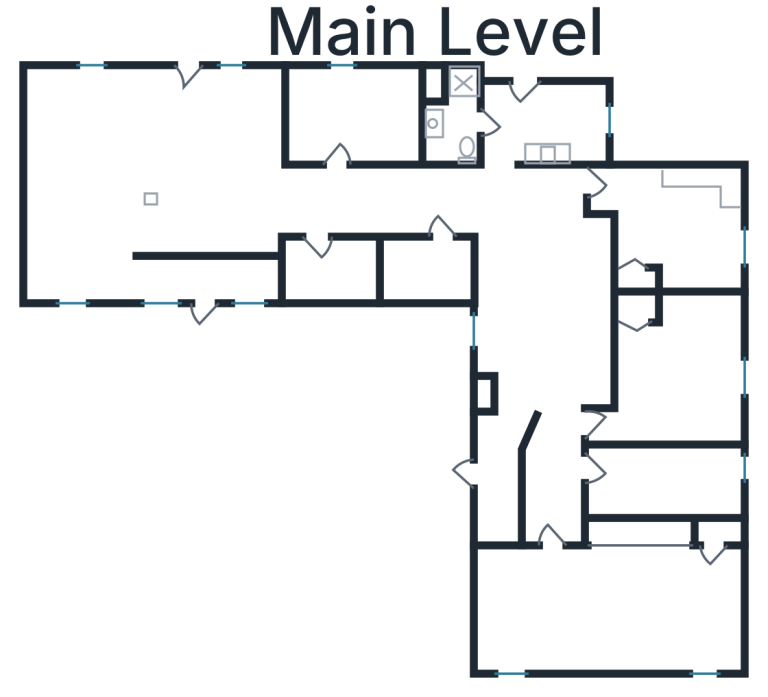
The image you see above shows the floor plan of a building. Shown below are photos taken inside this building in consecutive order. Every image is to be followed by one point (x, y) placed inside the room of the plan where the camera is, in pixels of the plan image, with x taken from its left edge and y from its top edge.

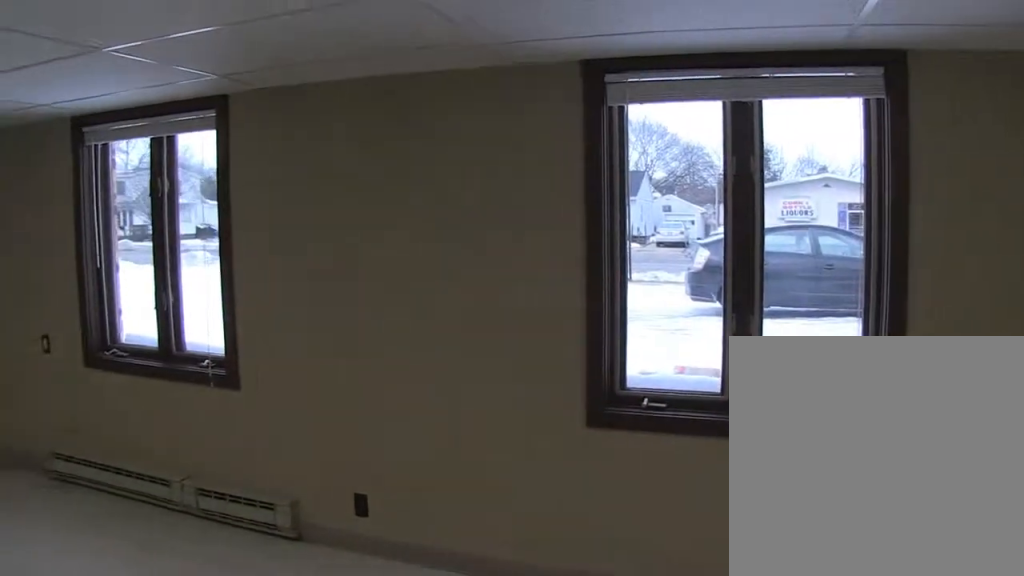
(604, 607)
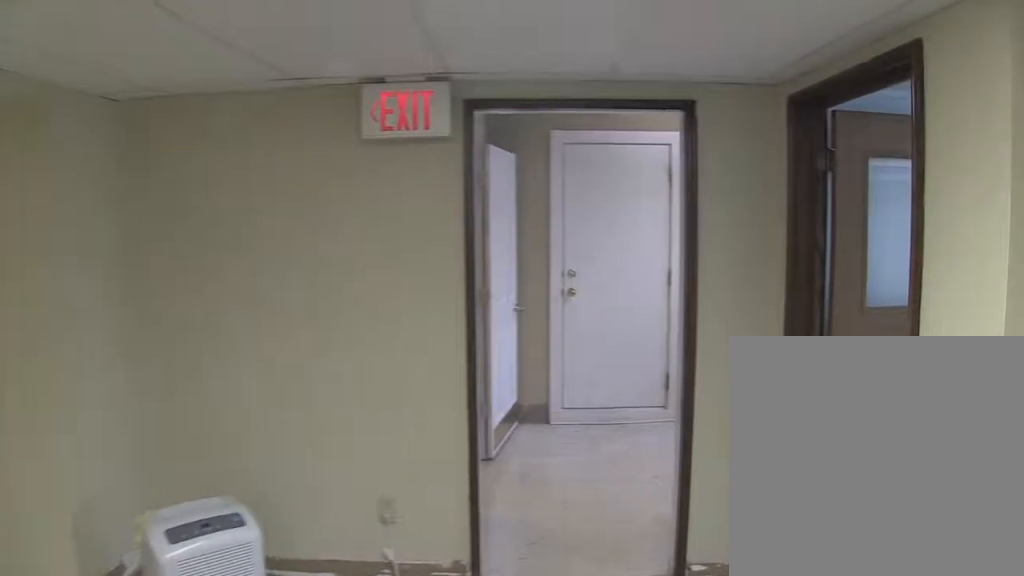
(542, 291)
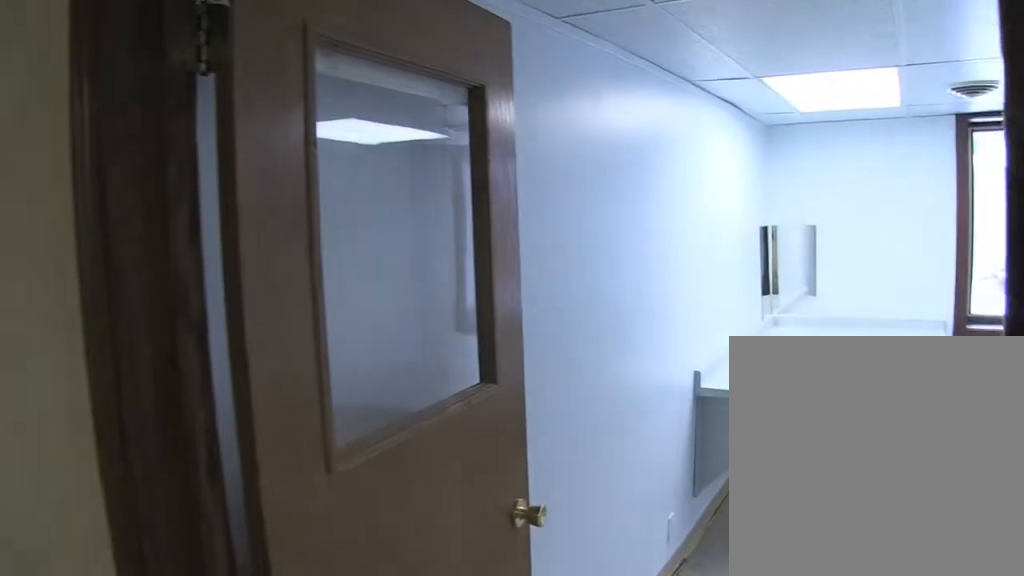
(671, 221)
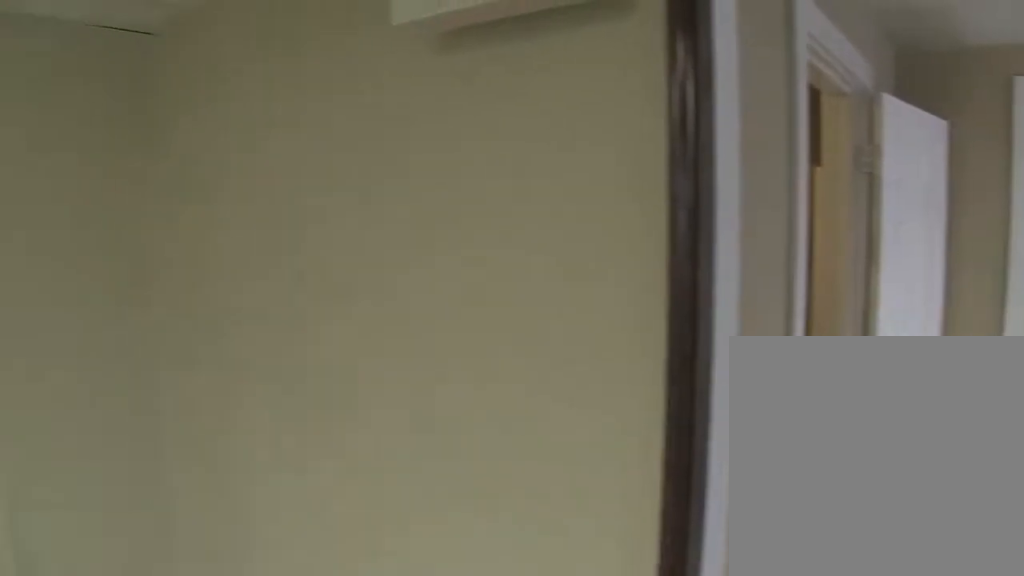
(379, 200)
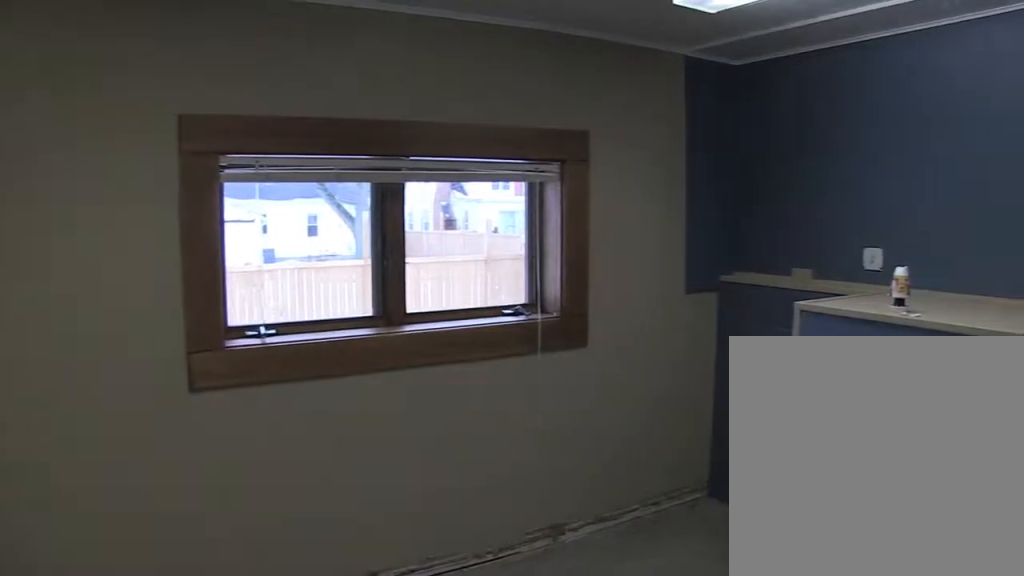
(354, 115)
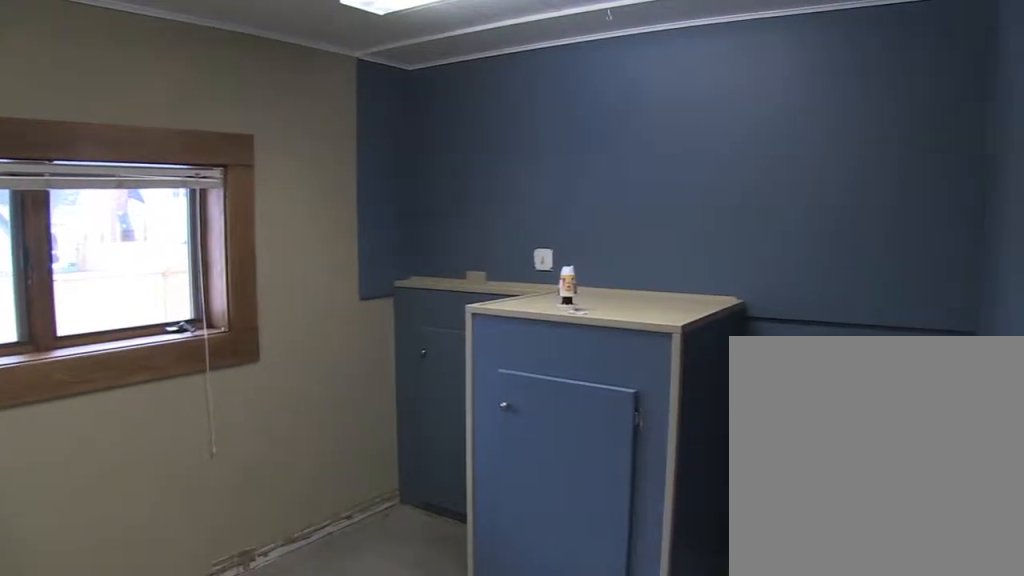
(354, 115)
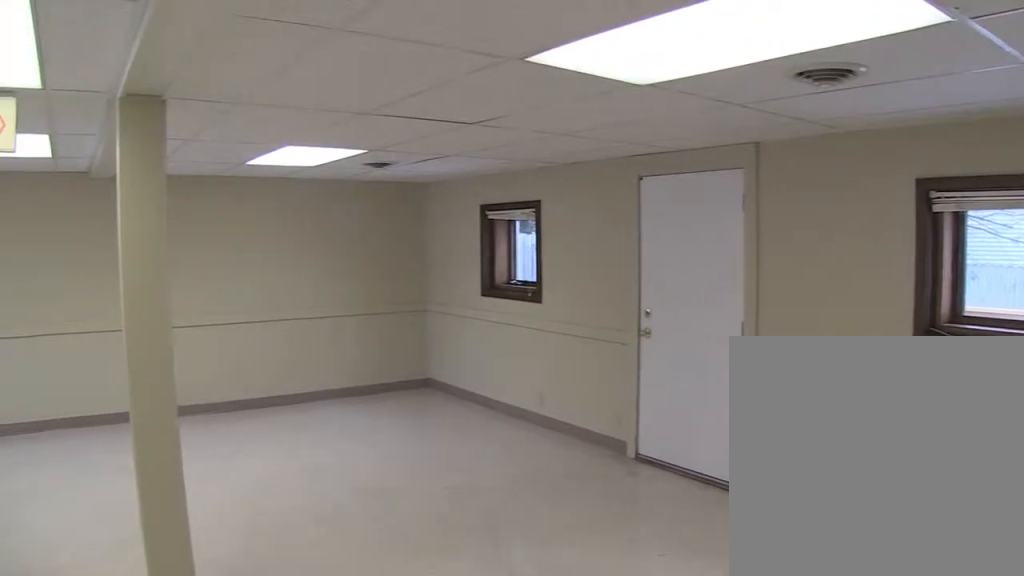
(146, 172)
